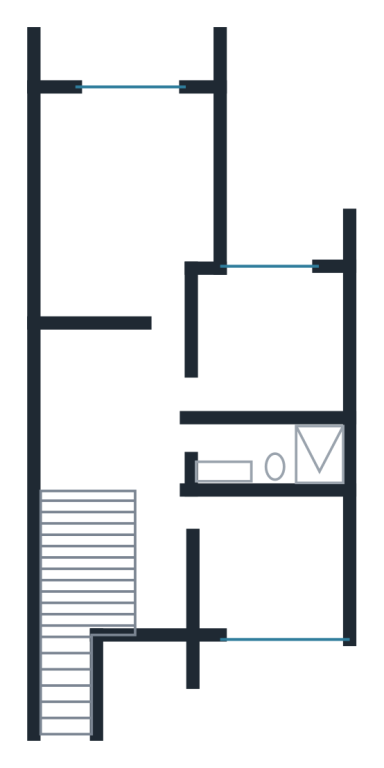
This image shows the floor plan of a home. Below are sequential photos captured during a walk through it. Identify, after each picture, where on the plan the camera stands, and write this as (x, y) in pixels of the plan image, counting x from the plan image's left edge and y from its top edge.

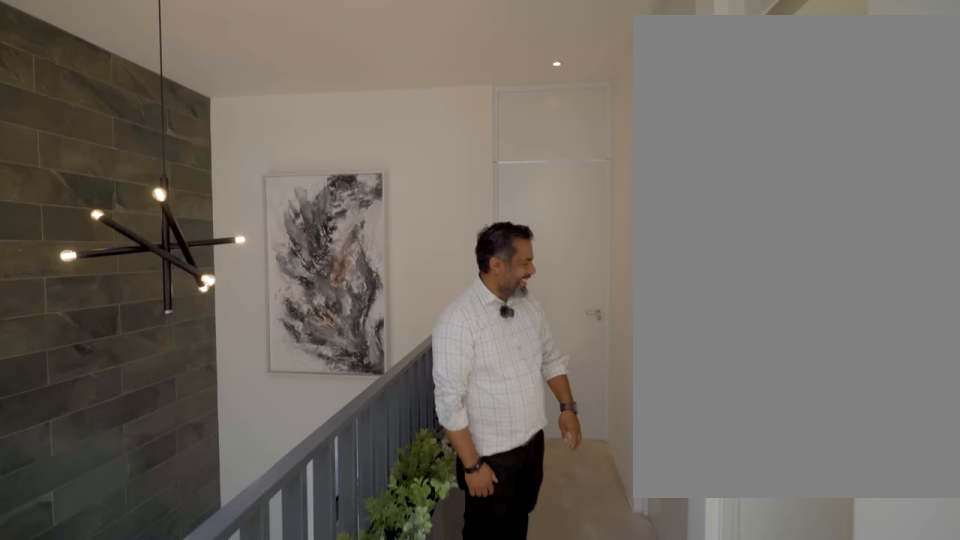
(166, 430)
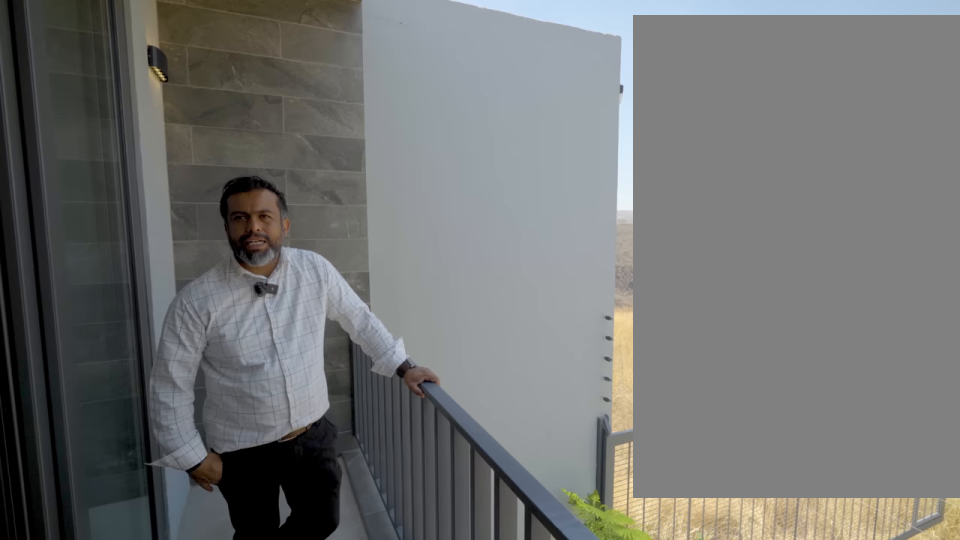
(145, 64)
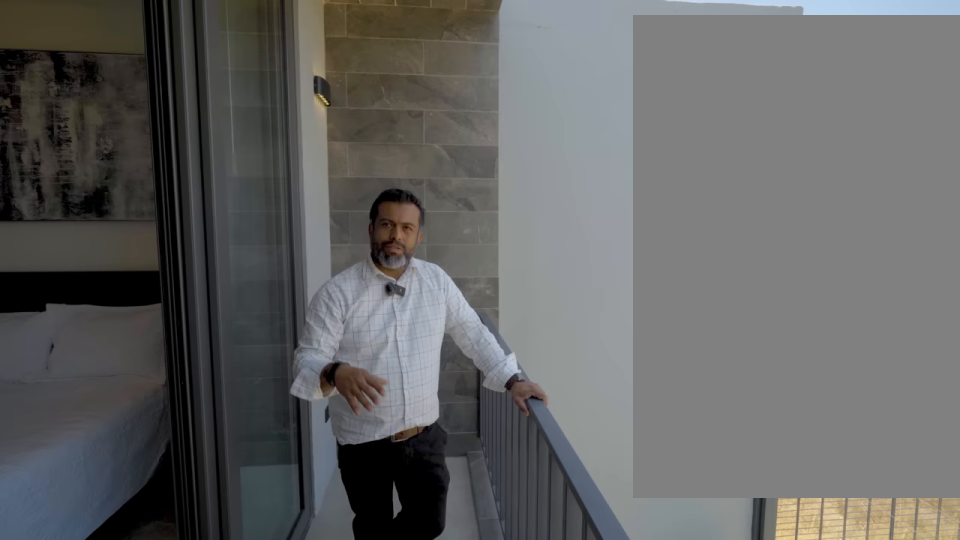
(145, 65)
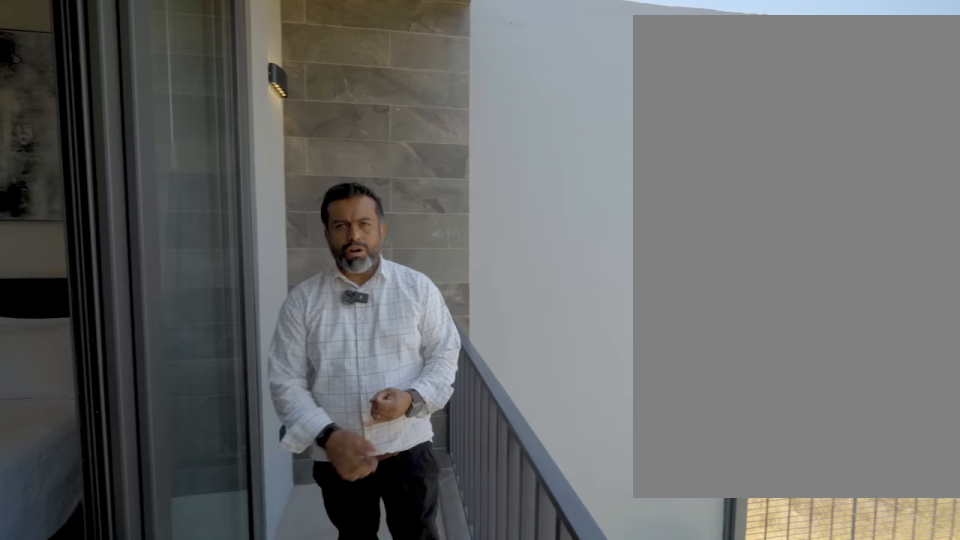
(144, 65)
